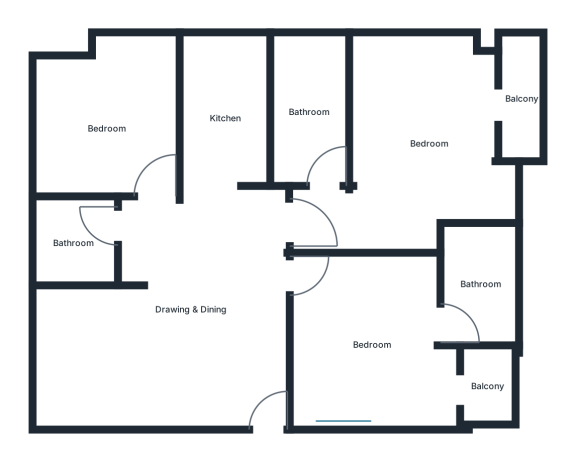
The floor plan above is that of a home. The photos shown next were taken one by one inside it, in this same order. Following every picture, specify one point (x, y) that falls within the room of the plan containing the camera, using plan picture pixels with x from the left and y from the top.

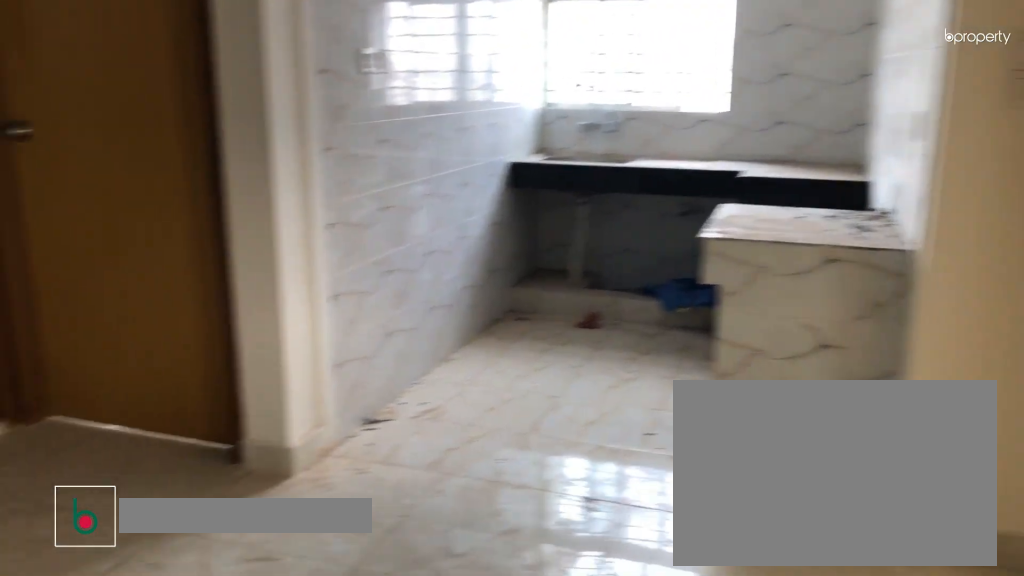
(190, 309)
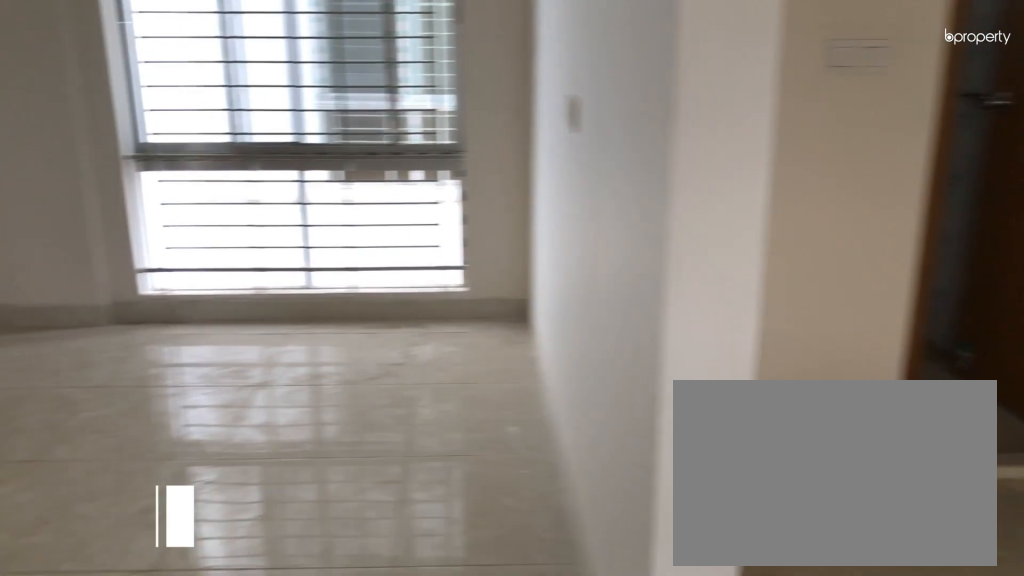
(190, 309)
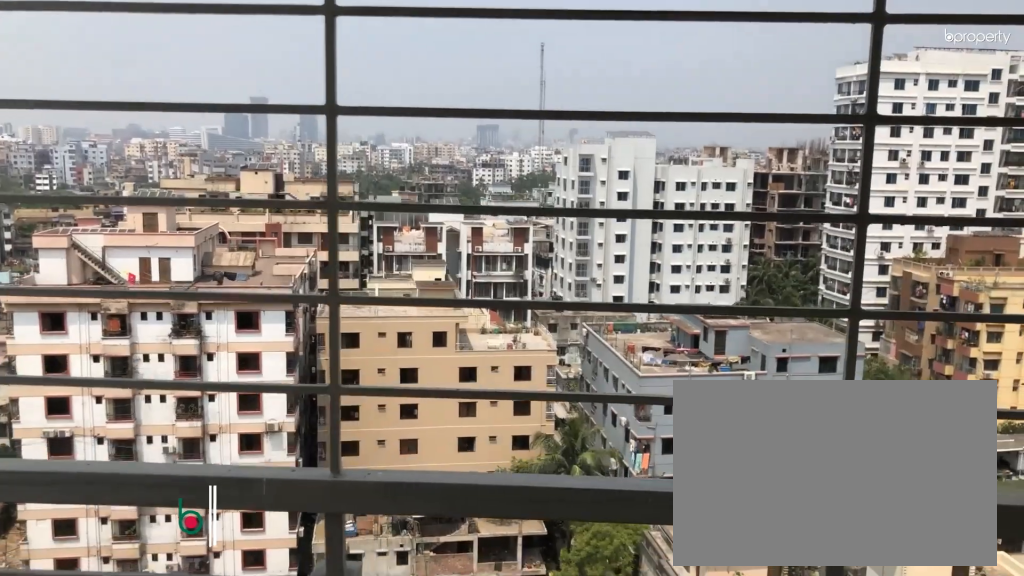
(524, 97)
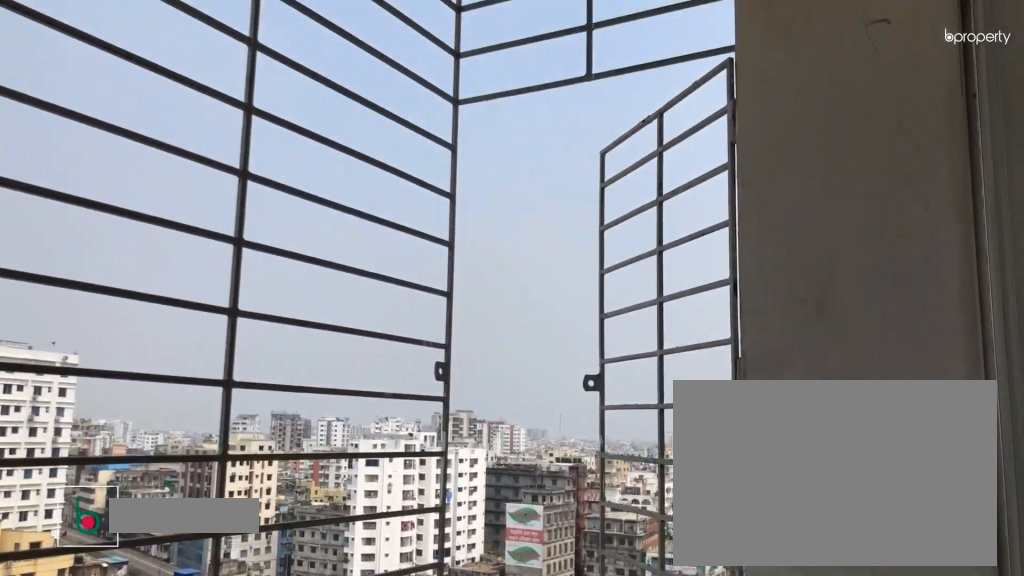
(524, 97)
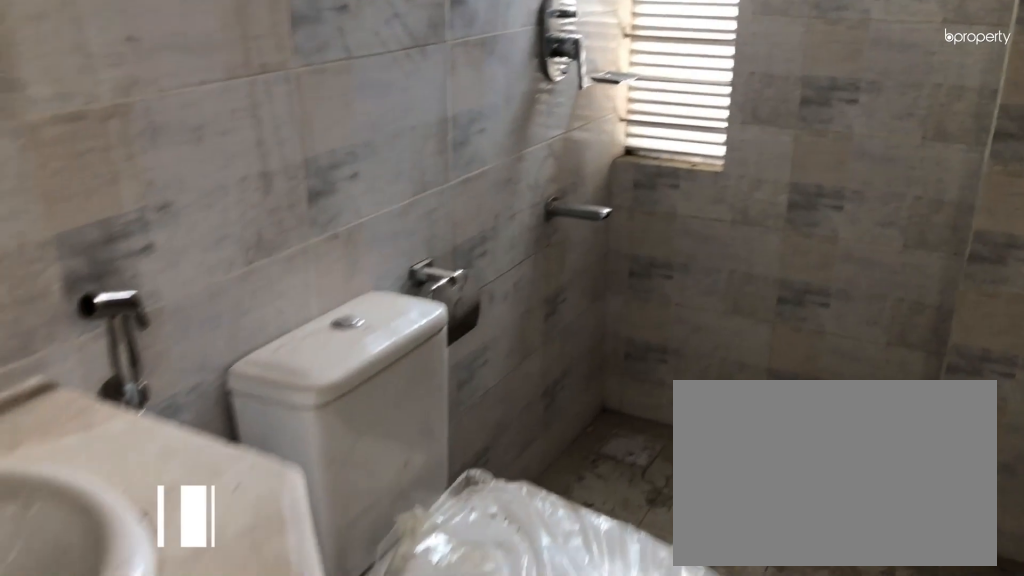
(308, 110)
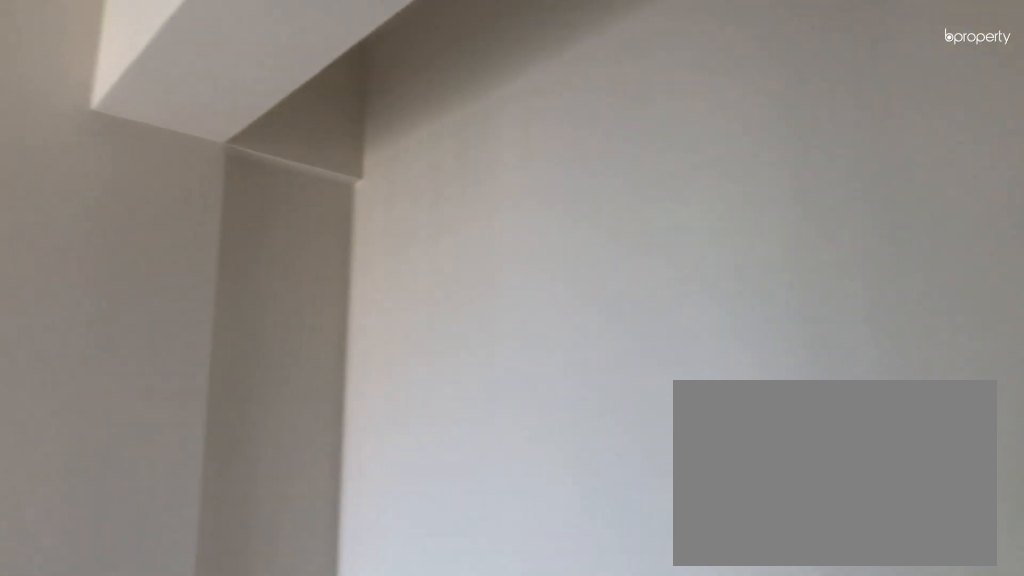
(373, 345)
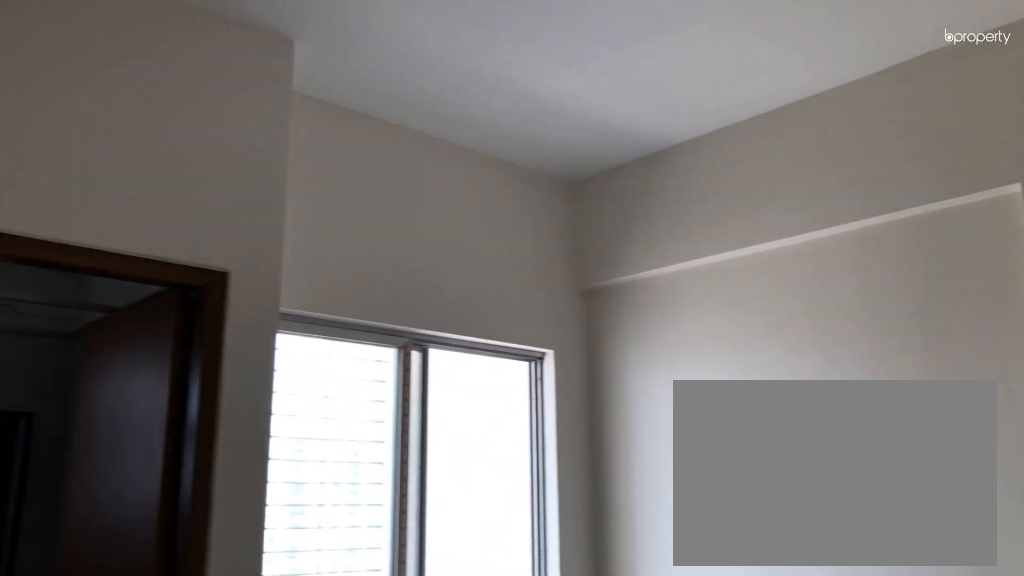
(373, 345)
